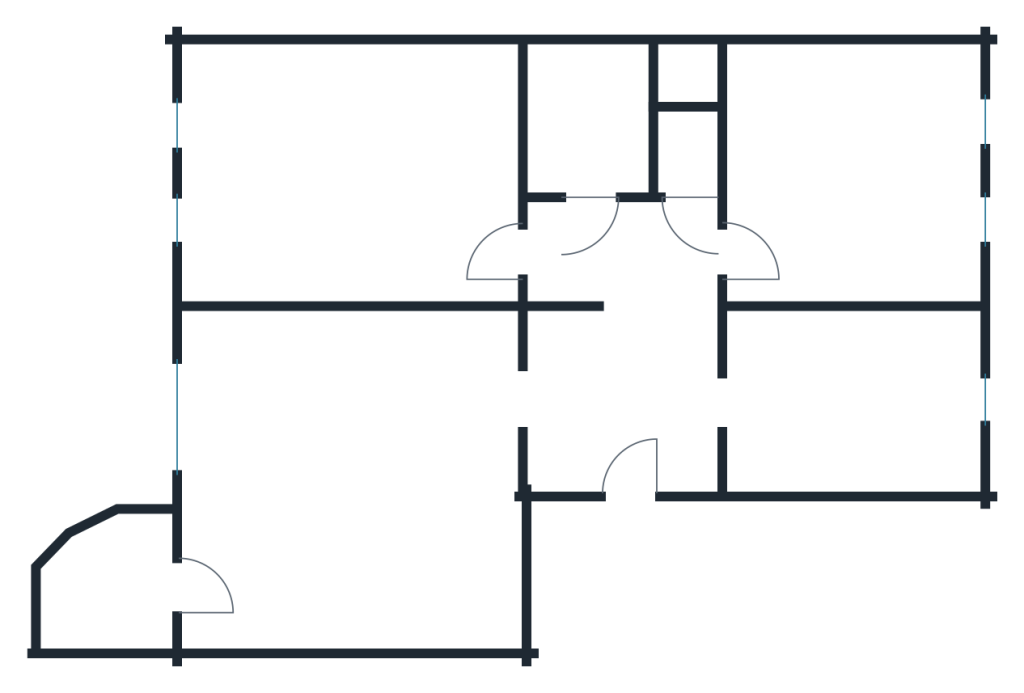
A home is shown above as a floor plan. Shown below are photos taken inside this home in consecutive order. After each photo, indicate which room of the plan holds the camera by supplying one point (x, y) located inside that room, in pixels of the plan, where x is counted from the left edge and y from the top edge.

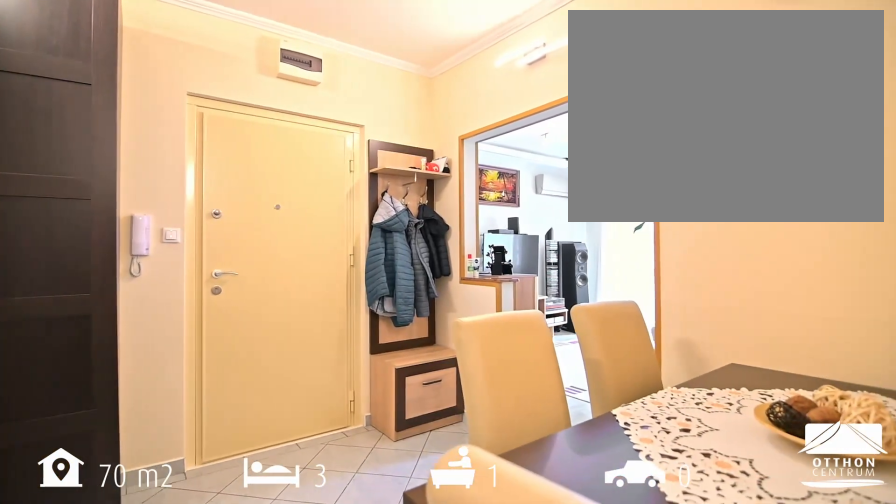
(620, 385)
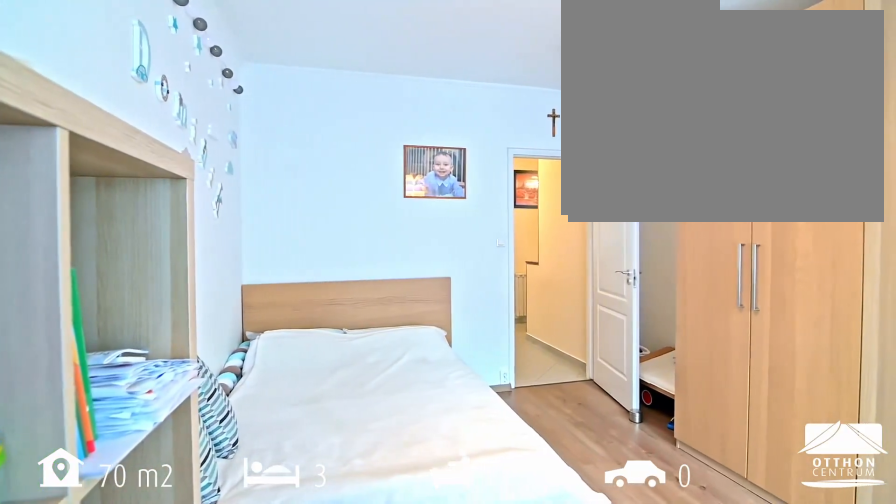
(352, 171)
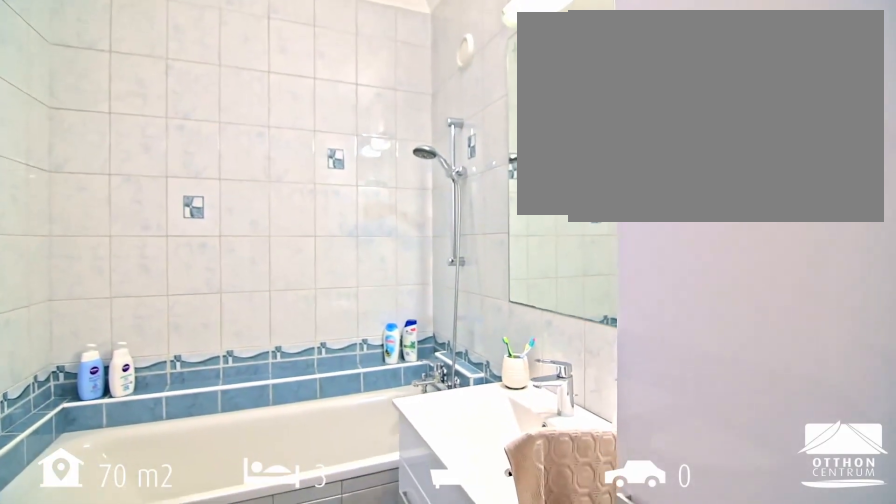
(588, 121)
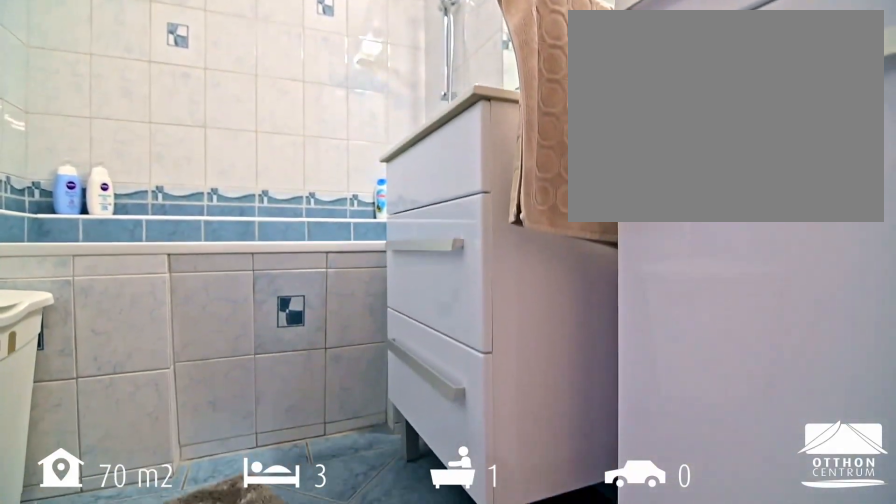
(589, 121)
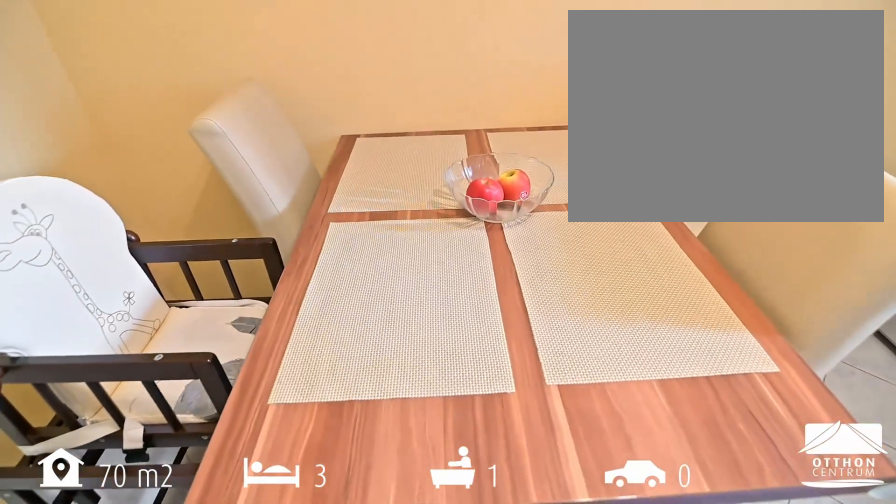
(848, 397)
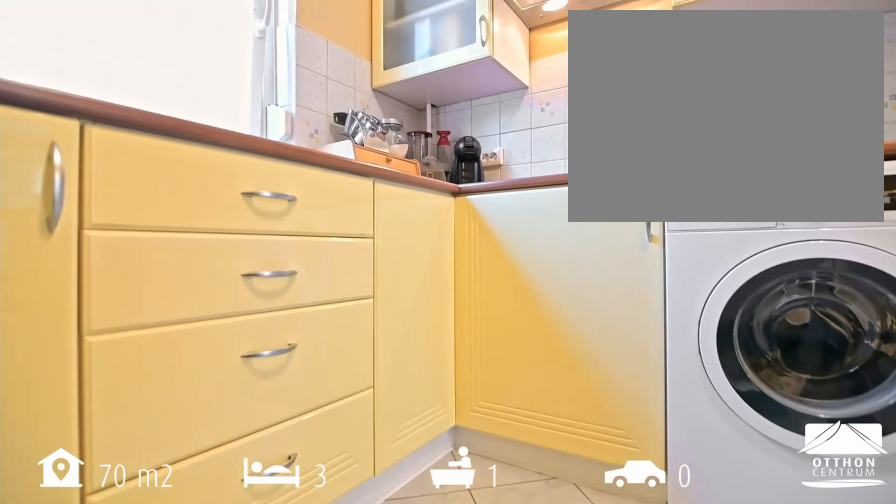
(848, 397)
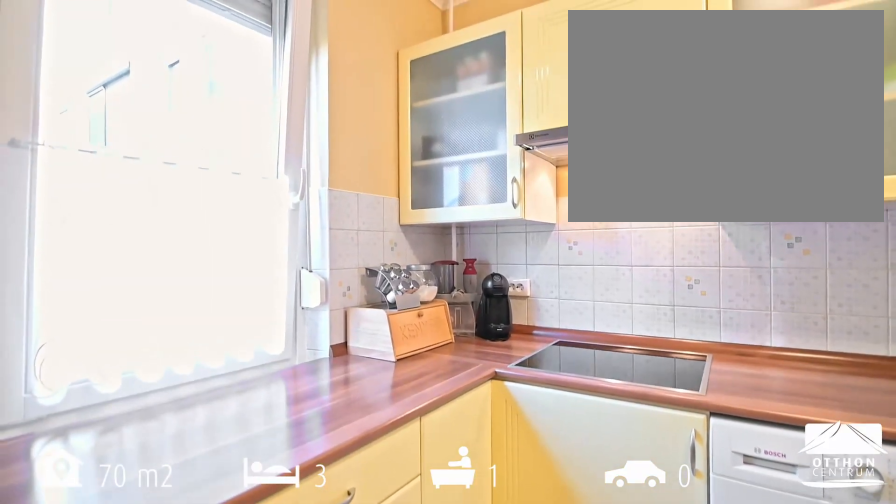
(848, 397)
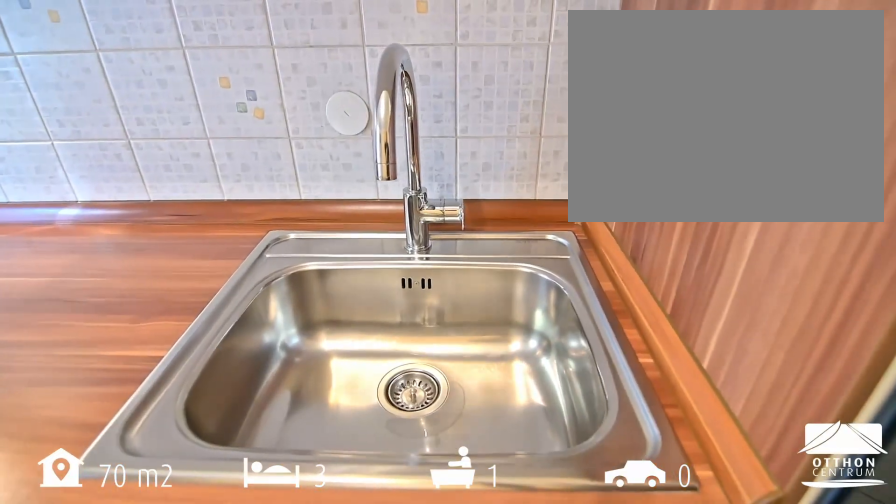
(848, 397)
